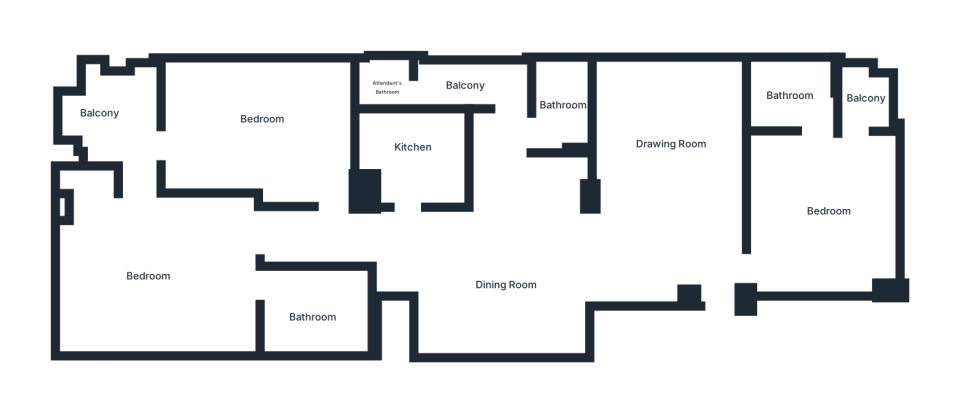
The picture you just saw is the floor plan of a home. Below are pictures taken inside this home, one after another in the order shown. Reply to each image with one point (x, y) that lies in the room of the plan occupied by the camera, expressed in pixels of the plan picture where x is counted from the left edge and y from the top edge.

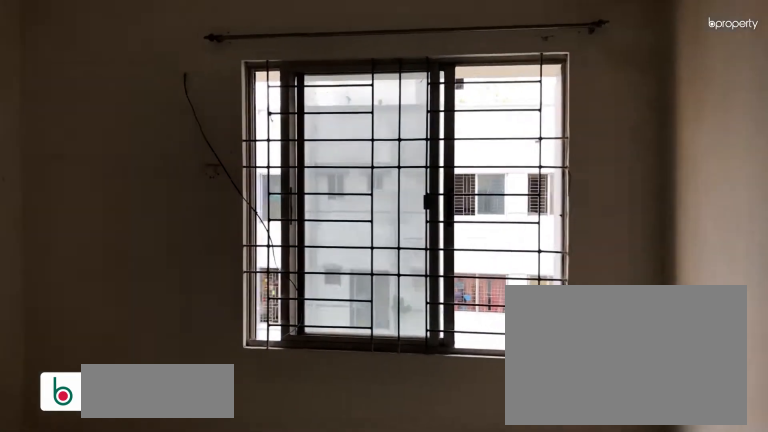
(667, 136)
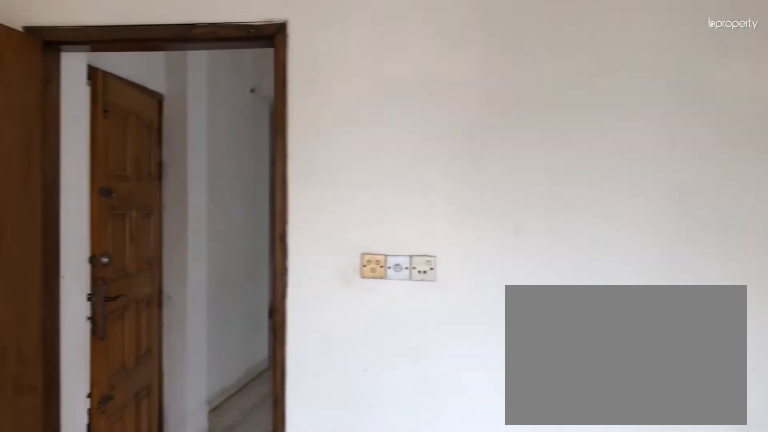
(824, 207)
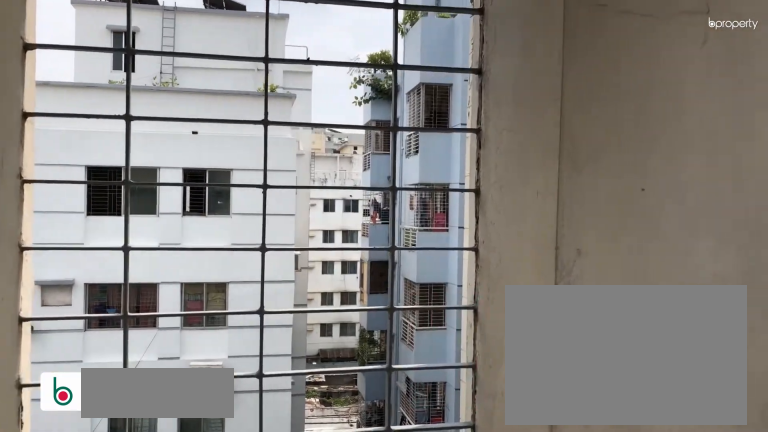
(863, 97)
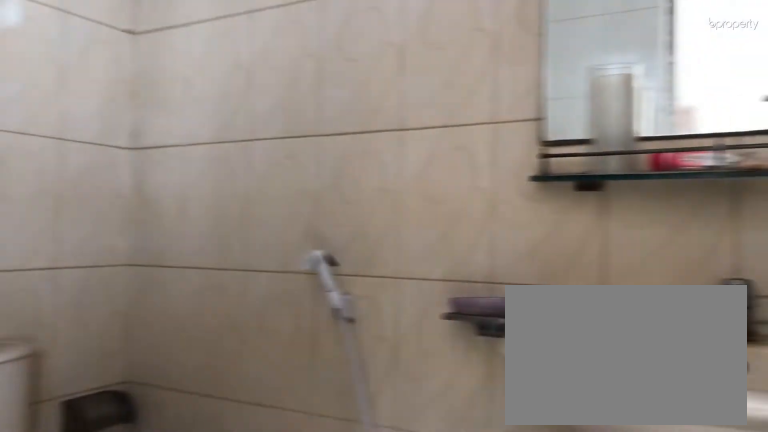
(785, 97)
